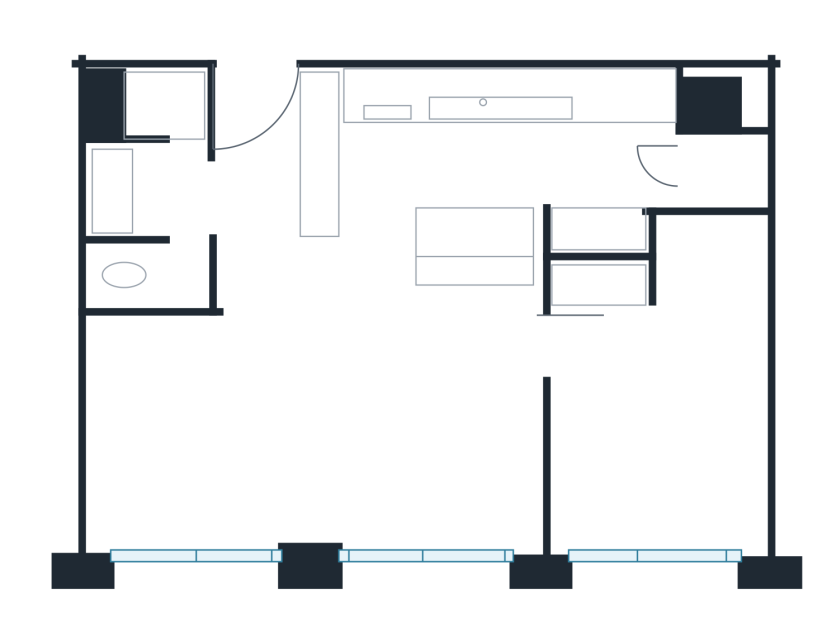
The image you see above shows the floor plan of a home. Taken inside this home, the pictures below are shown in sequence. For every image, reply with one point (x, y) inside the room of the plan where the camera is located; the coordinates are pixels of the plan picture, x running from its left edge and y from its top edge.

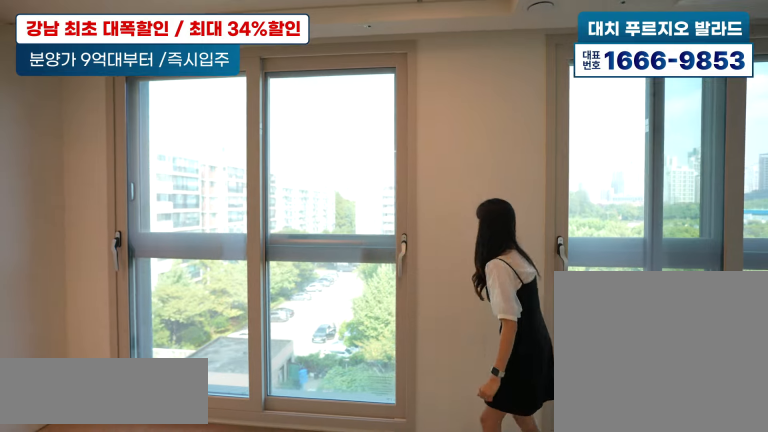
(281, 400)
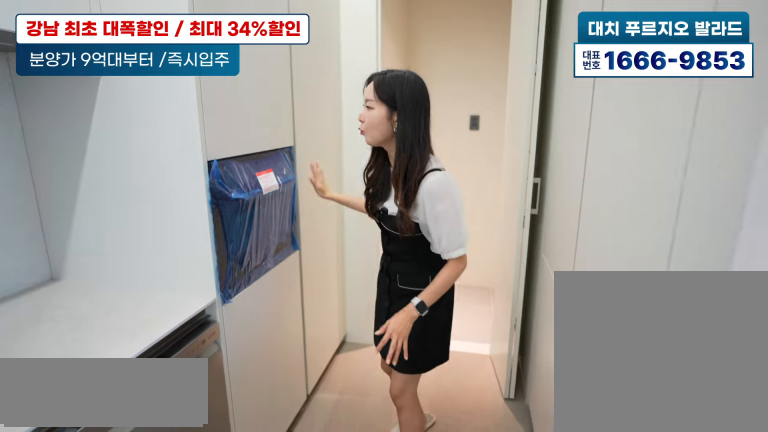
(528, 152)
